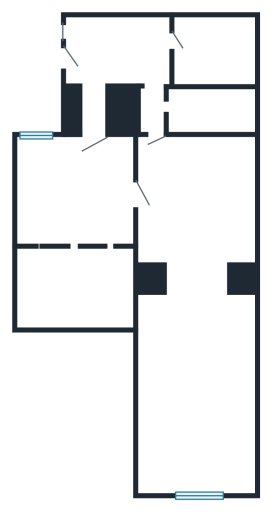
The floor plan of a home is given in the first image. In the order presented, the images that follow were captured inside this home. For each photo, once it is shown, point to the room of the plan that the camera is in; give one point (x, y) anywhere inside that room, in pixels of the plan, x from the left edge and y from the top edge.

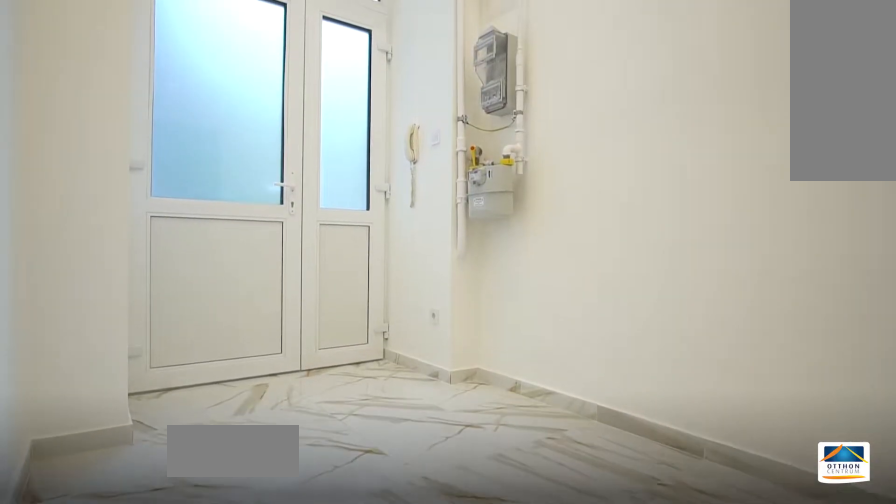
(125, 55)
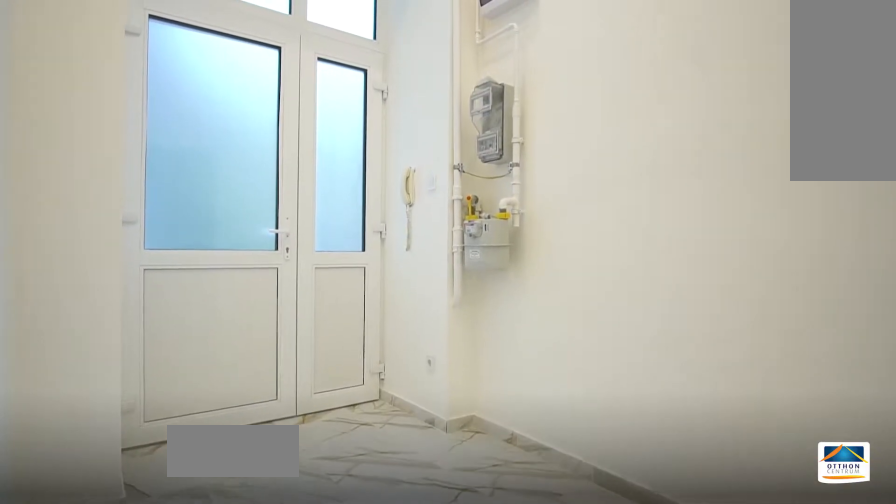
(125, 54)
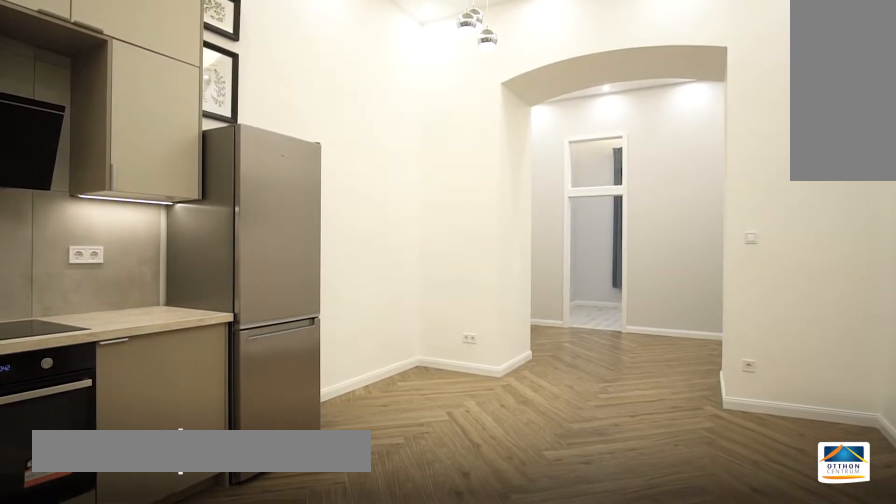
(199, 206)
